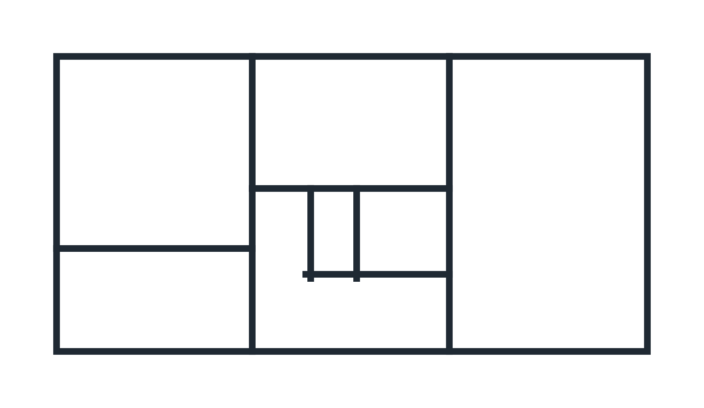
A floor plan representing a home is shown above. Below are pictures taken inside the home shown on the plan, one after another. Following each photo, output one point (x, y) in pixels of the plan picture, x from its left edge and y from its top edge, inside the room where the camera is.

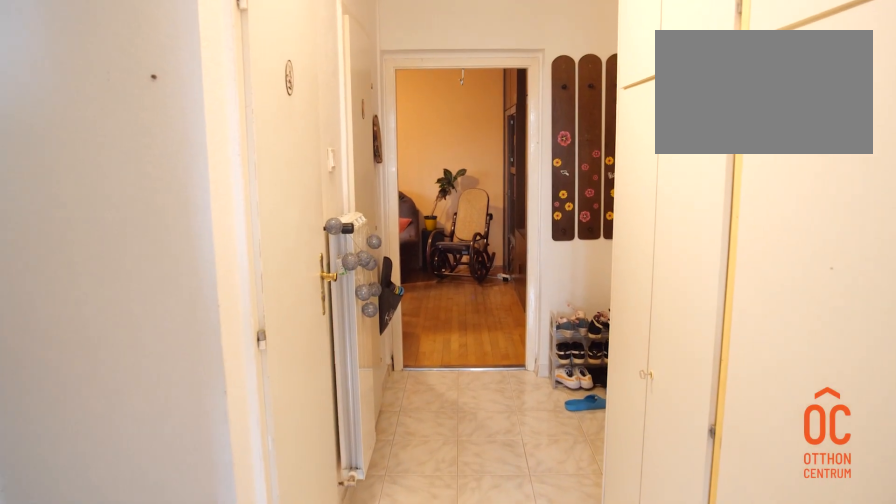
(321, 311)
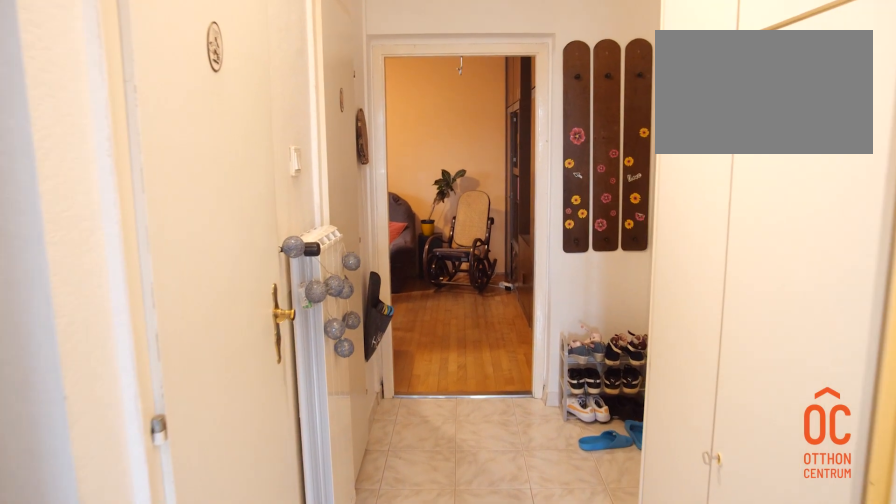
(297, 310)
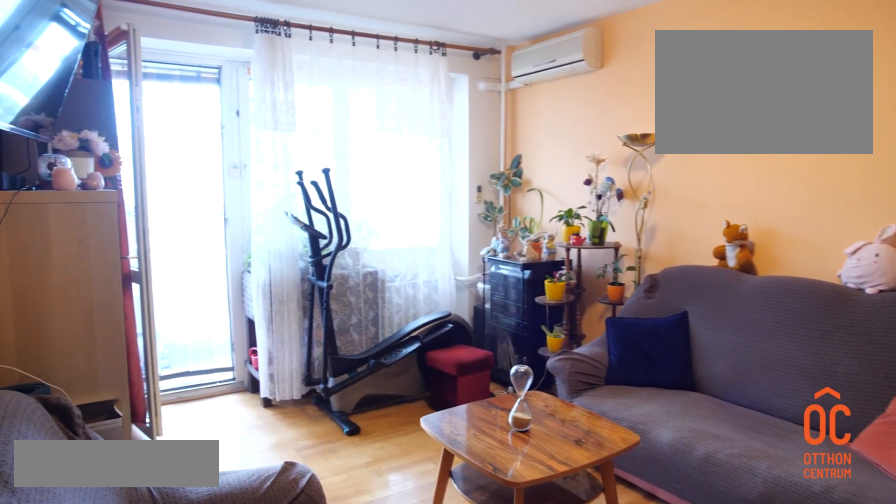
(546, 214)
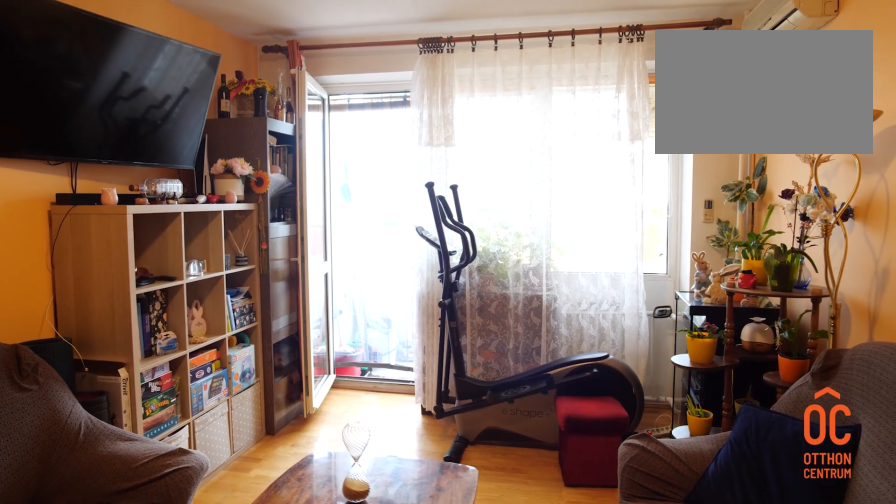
(547, 212)
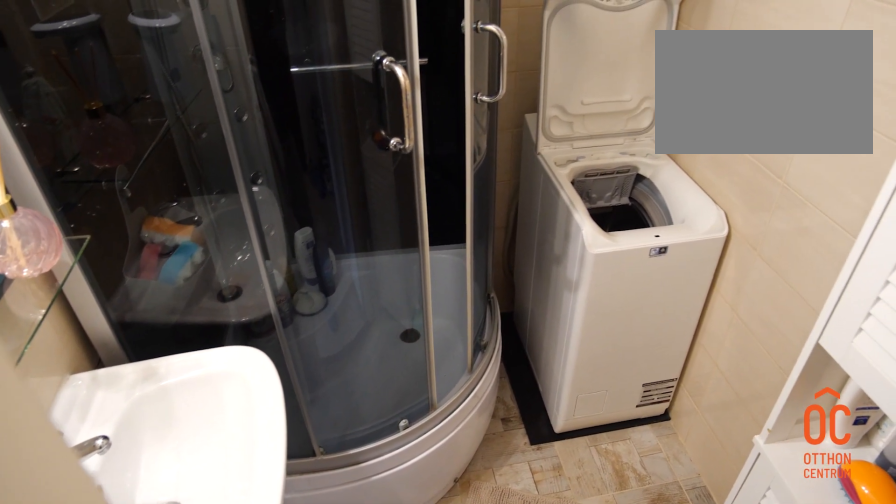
(404, 227)
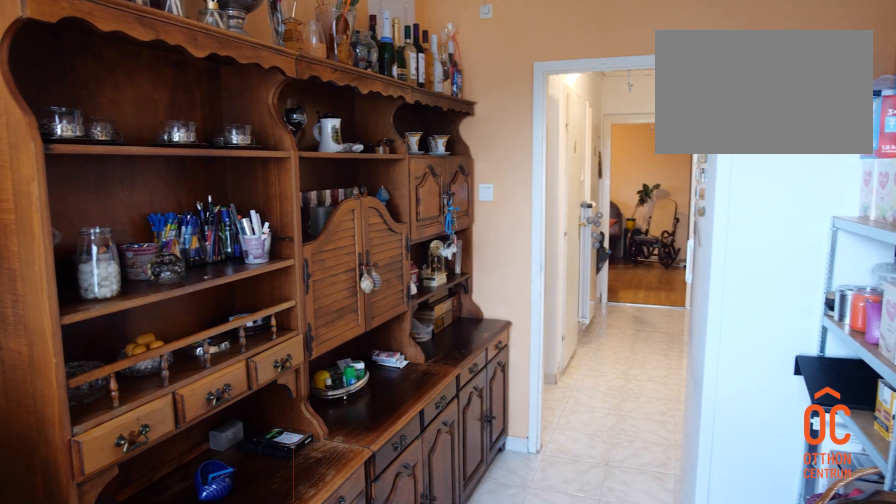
(150, 299)
